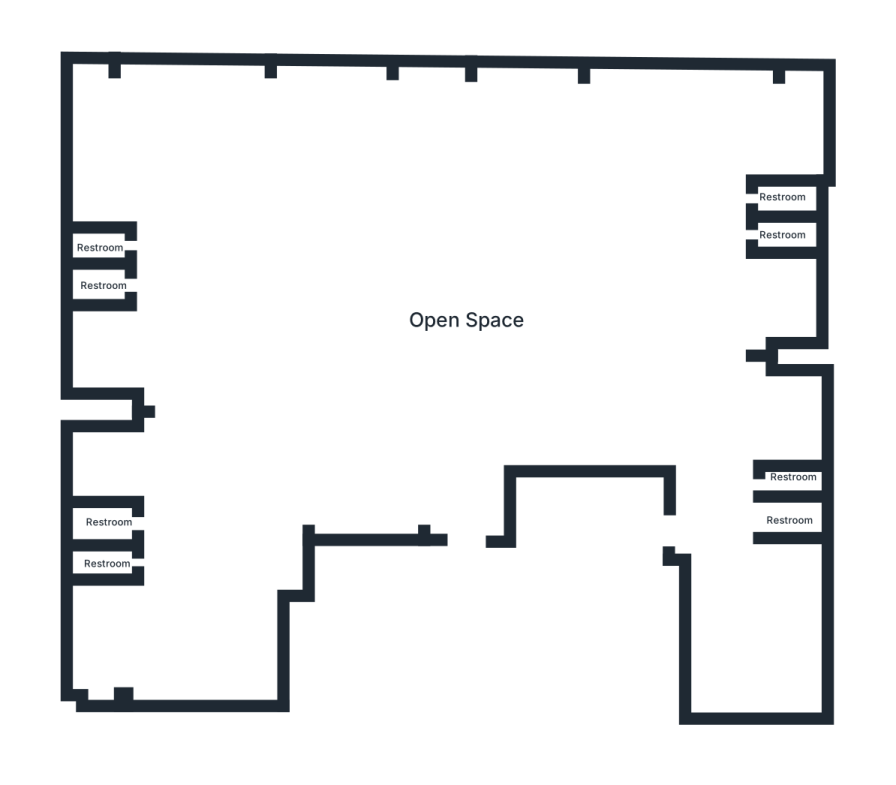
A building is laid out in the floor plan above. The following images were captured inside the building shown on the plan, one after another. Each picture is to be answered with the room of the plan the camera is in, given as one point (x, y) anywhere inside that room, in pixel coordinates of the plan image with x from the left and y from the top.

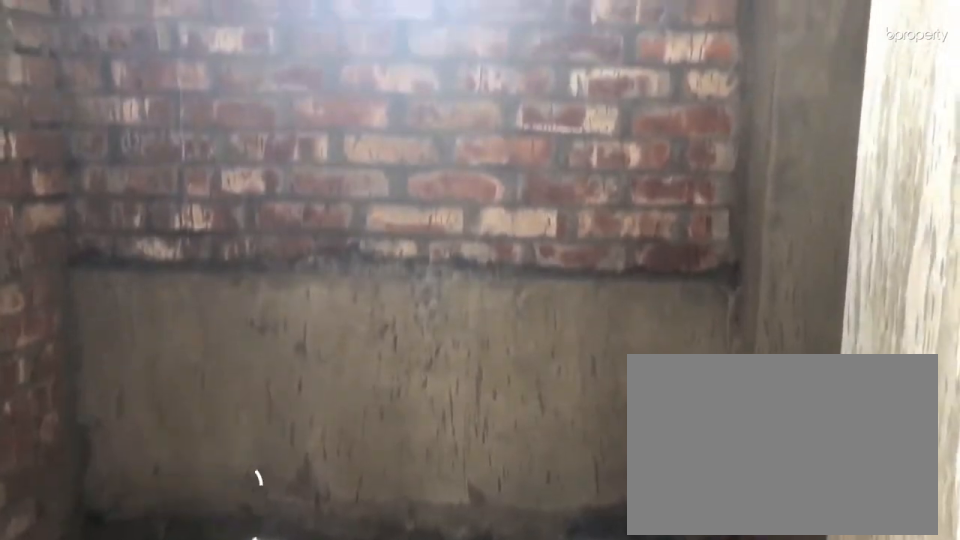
(787, 475)
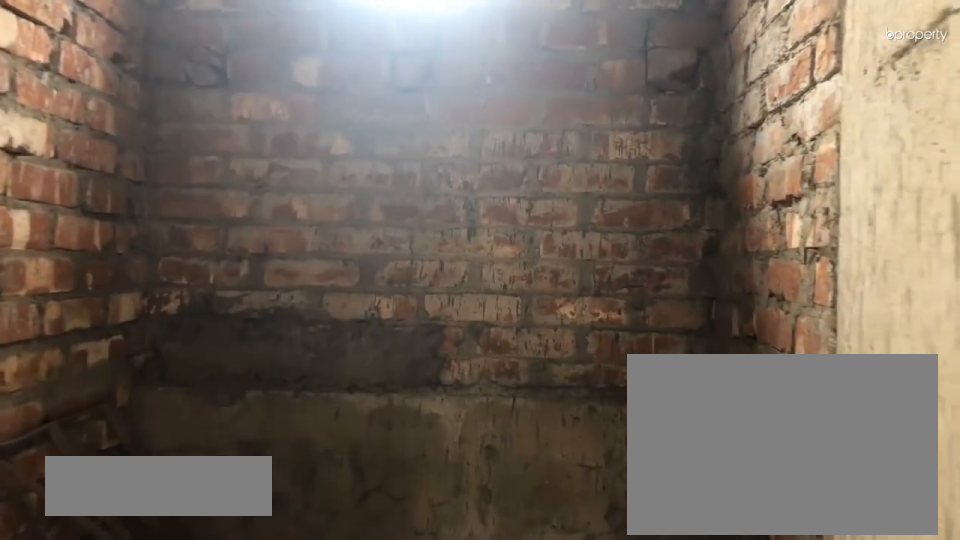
(746, 239)
